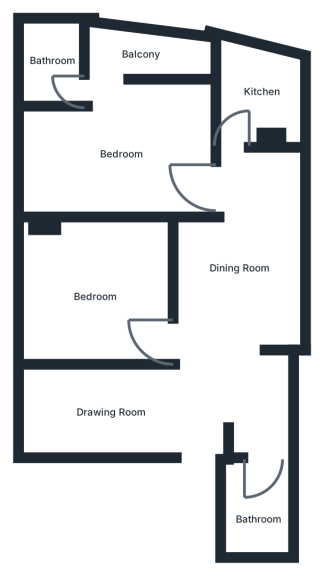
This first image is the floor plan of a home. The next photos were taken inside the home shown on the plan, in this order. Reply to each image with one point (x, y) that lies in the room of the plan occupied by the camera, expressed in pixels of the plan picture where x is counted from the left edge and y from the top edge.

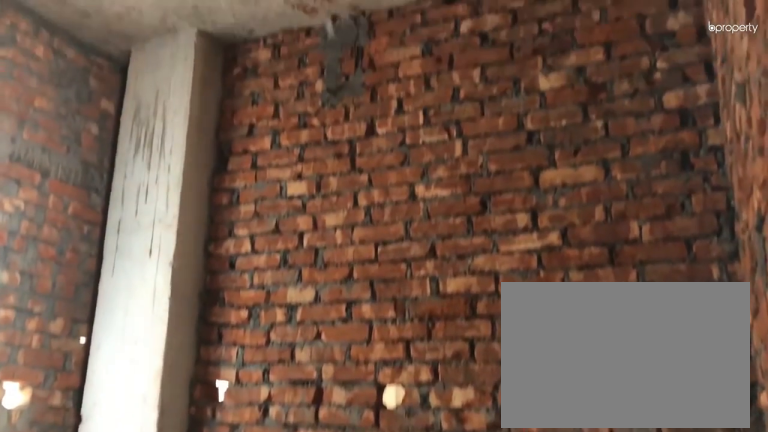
(99, 291)
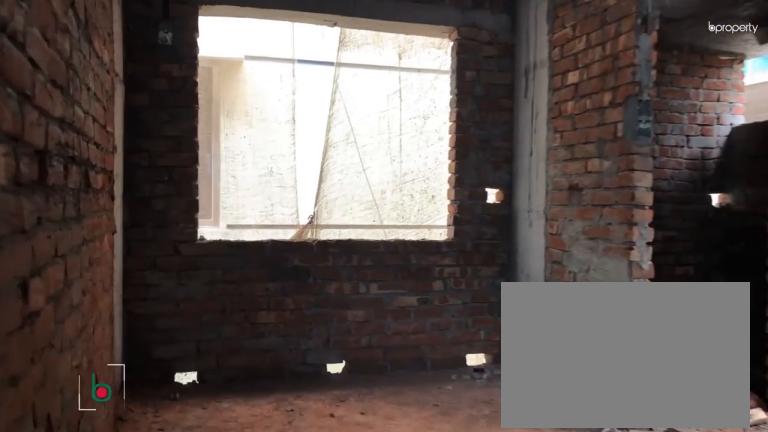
(122, 148)
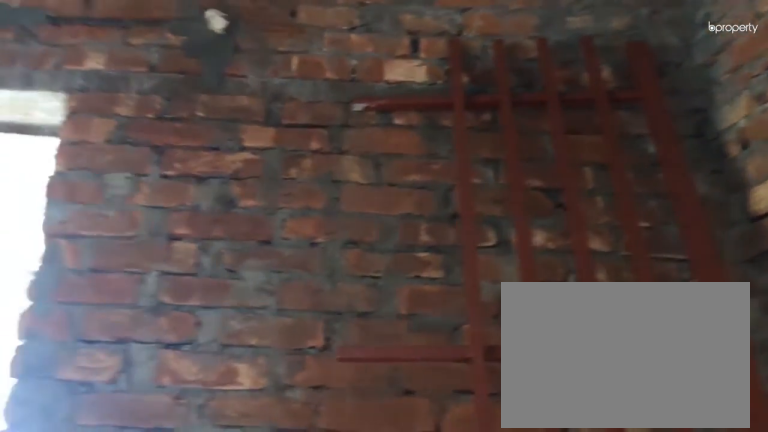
(122, 148)
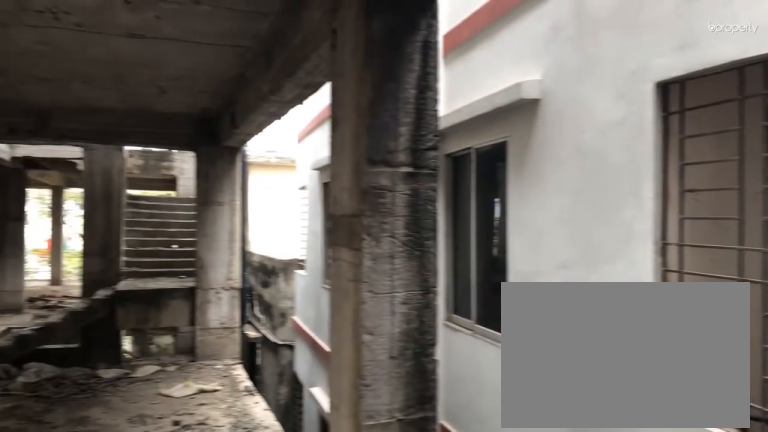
(147, 52)
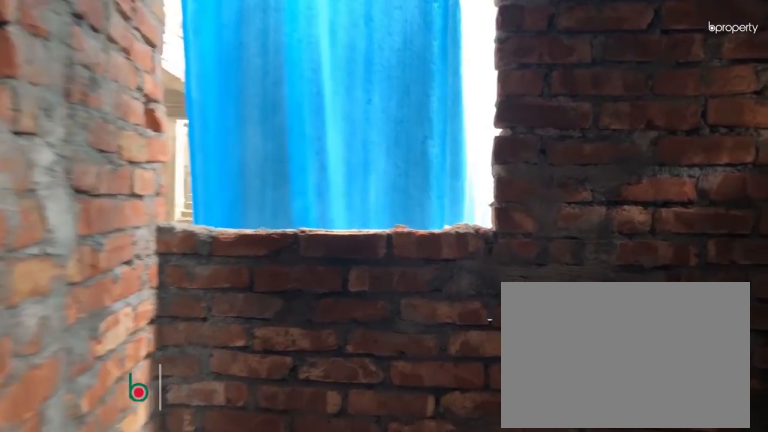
(261, 95)
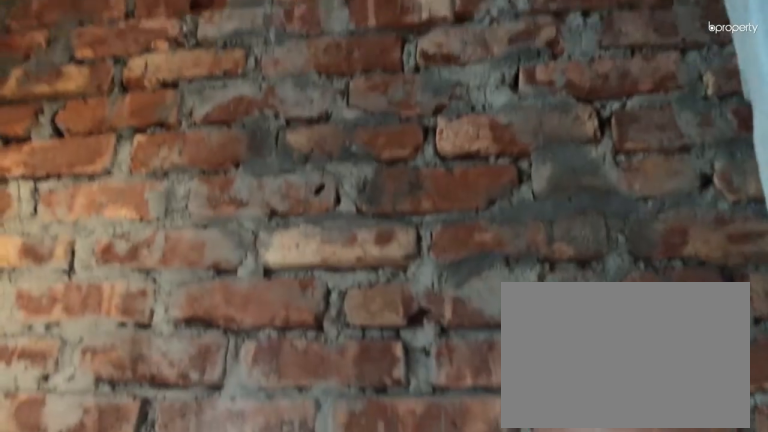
(261, 95)
